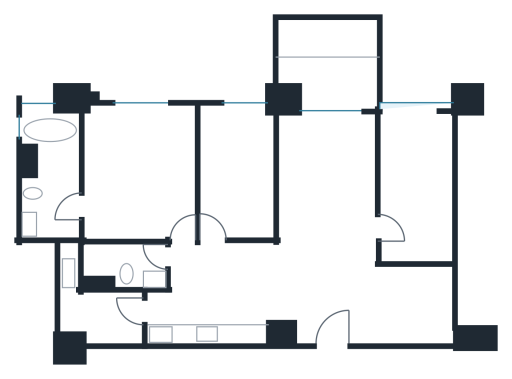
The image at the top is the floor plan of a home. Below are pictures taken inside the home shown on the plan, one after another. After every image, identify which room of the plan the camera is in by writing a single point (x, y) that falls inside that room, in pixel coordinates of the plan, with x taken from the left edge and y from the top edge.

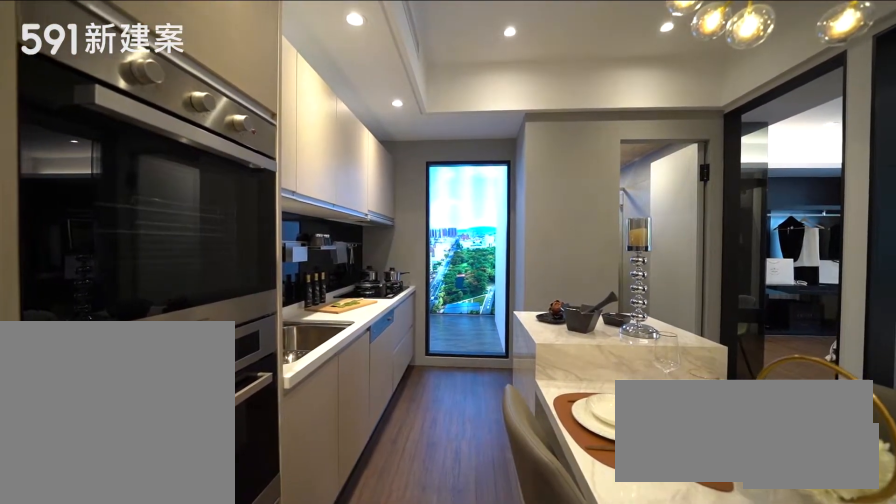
(200, 323)
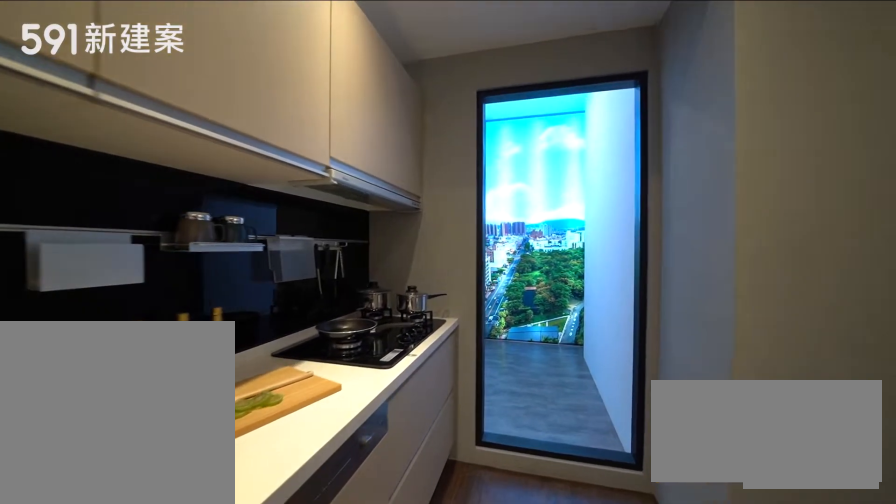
(200, 323)
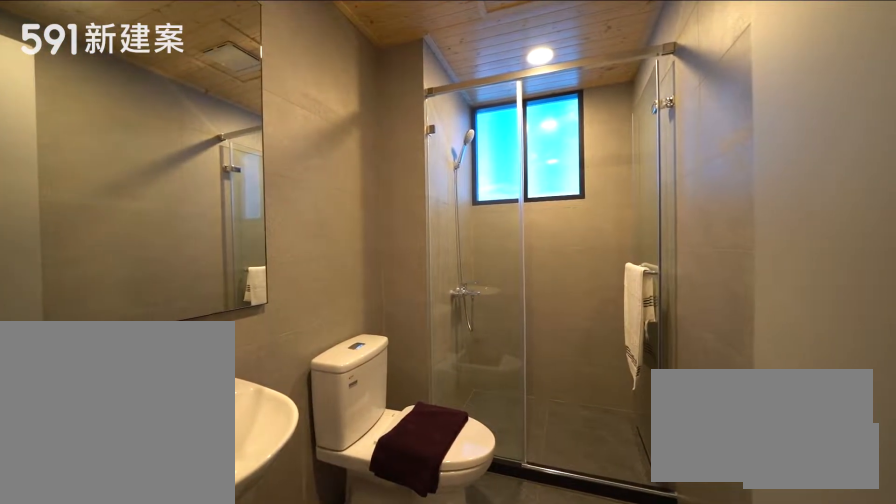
(120, 267)
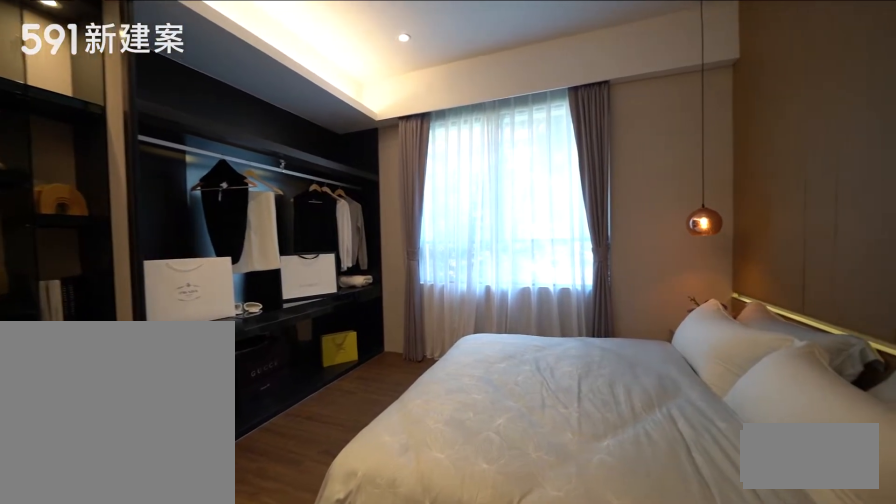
(139, 169)
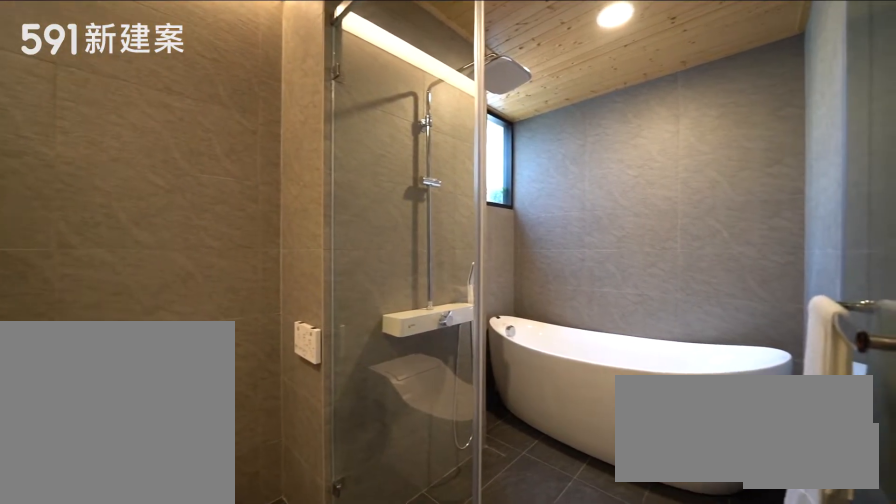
(49, 175)
